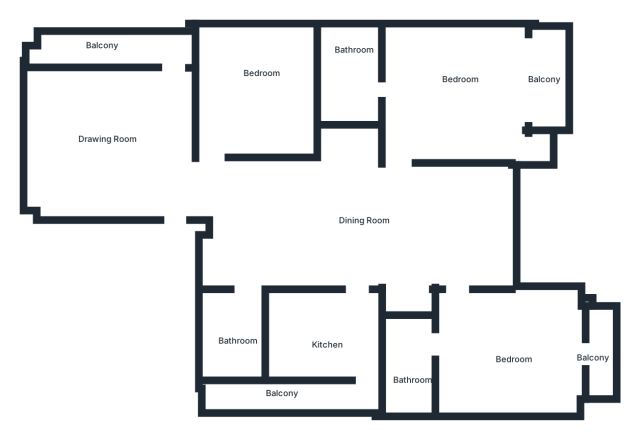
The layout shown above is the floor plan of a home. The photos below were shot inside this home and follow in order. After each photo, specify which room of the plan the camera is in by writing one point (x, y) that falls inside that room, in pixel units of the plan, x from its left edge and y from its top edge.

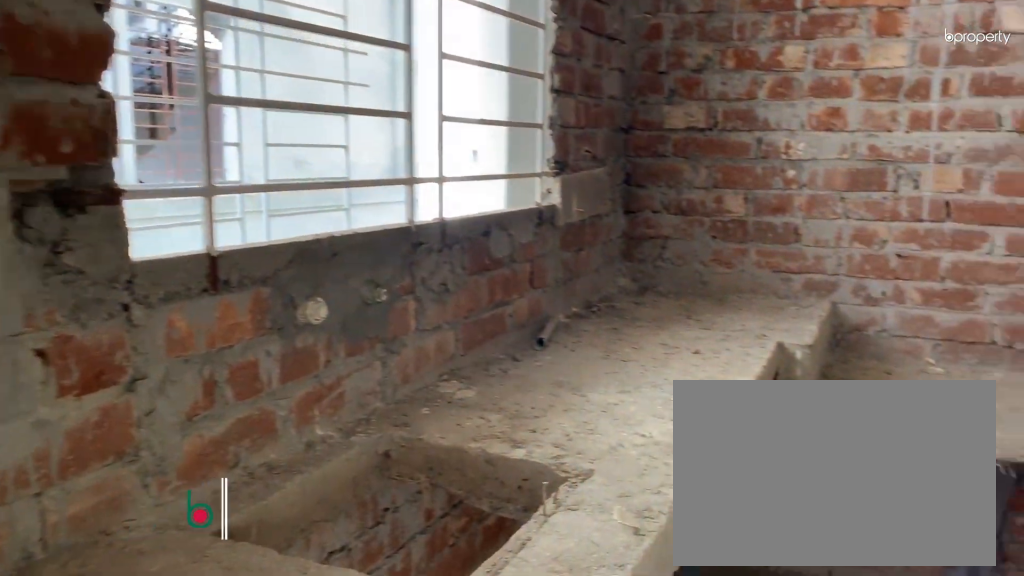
(325, 334)
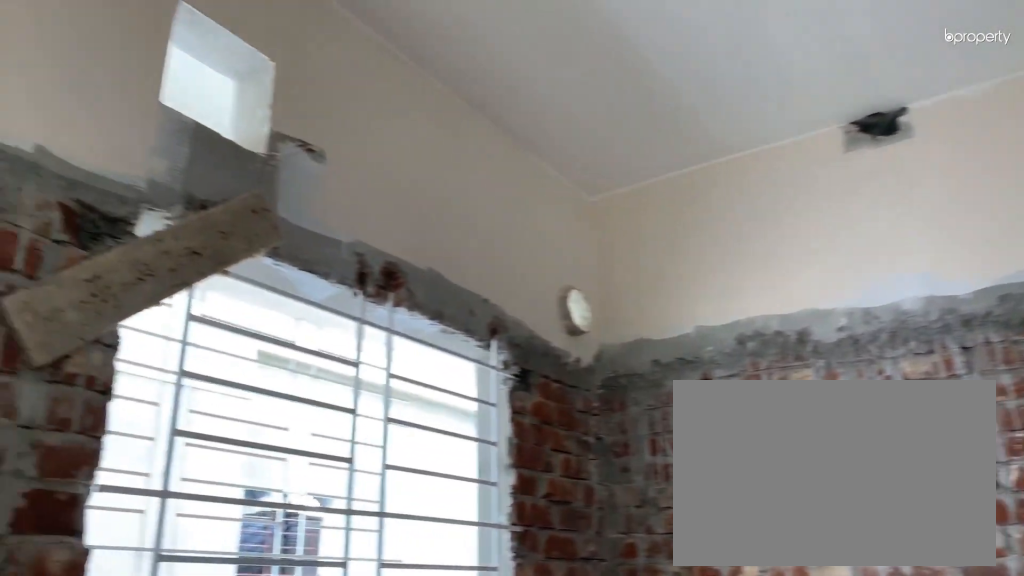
(325, 334)
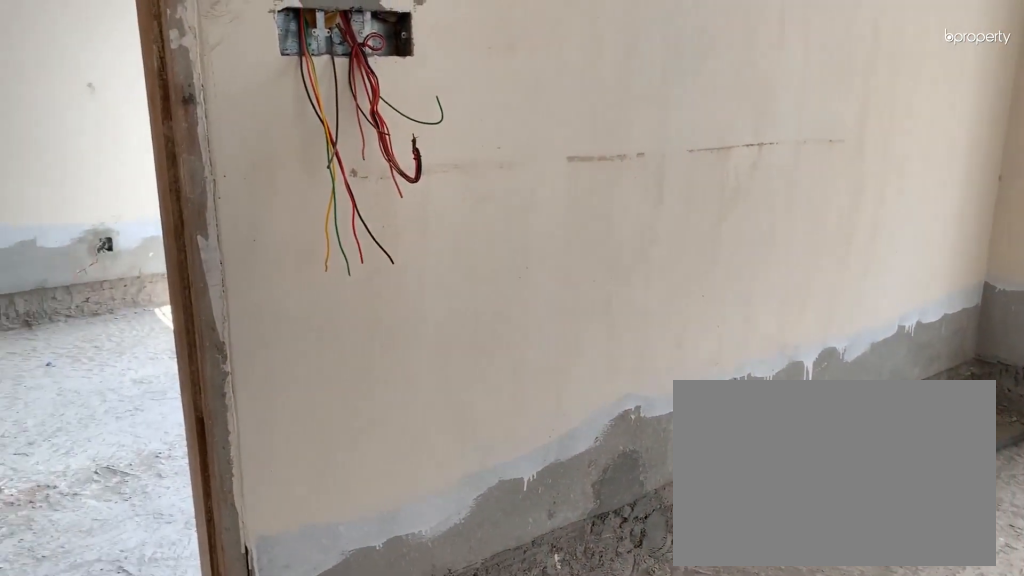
(512, 360)
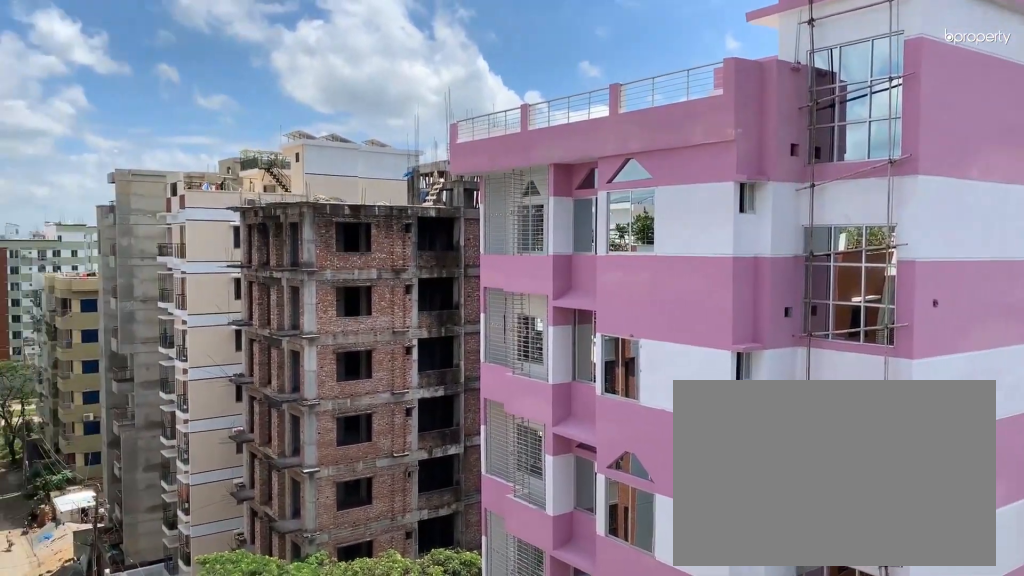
(601, 357)
